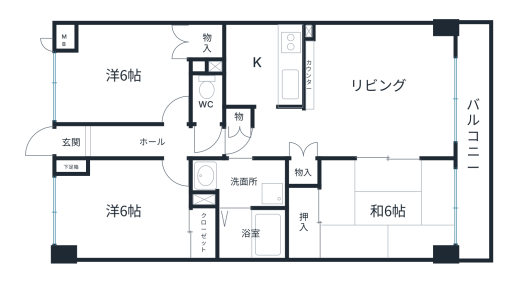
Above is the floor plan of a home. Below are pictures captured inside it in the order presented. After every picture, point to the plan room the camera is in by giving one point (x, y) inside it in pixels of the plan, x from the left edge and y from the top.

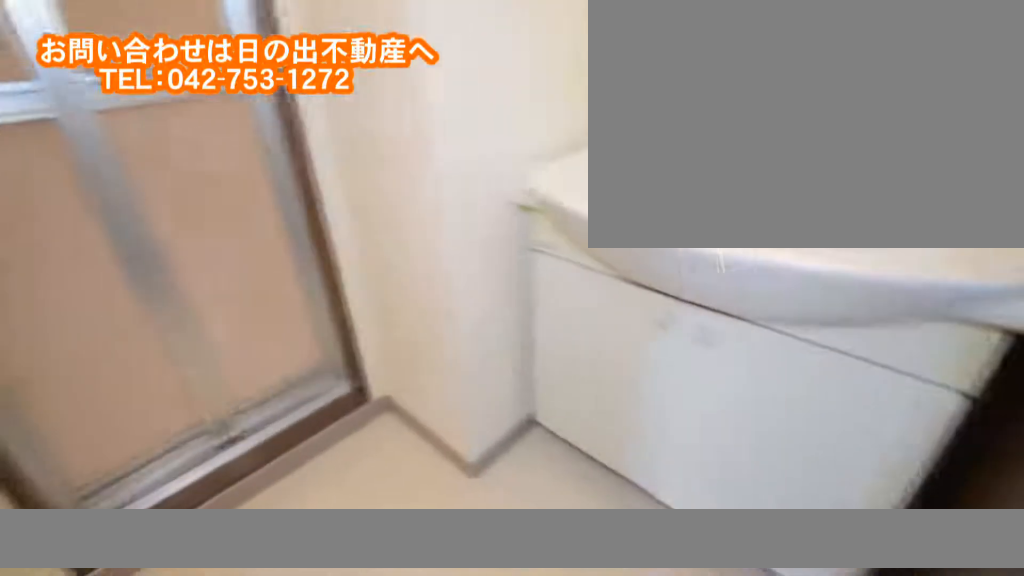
(257, 178)
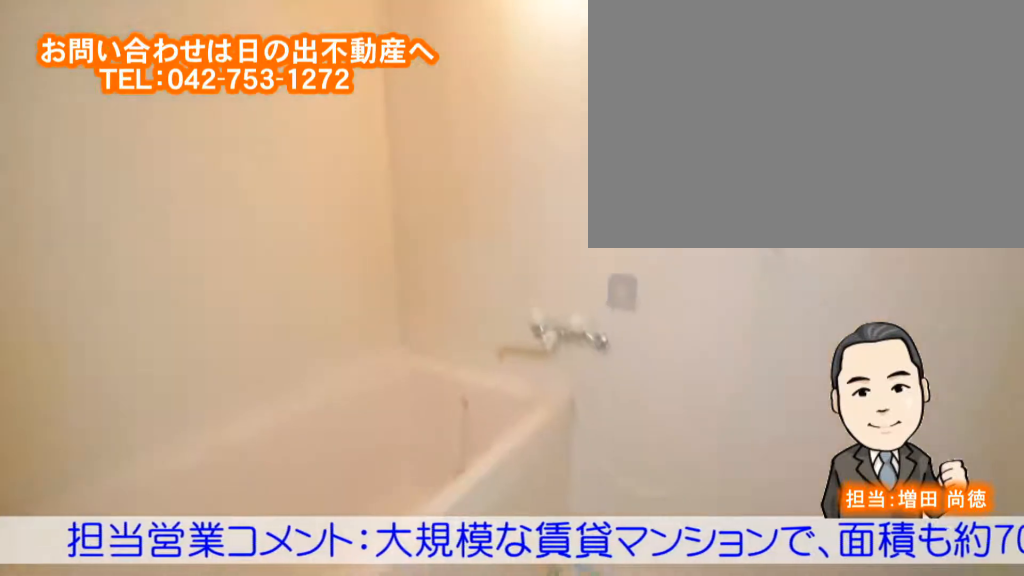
(251, 234)
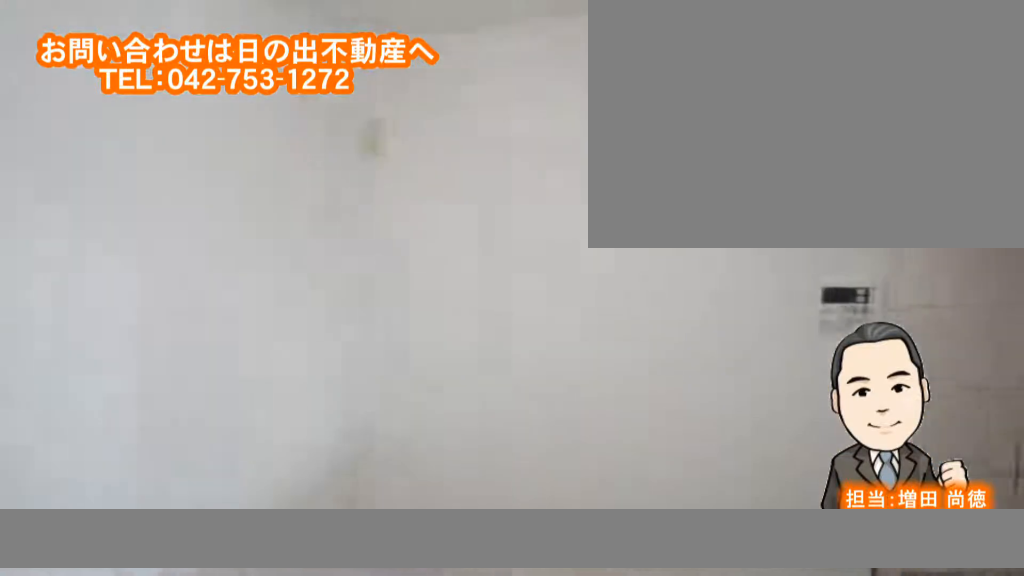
(254, 66)
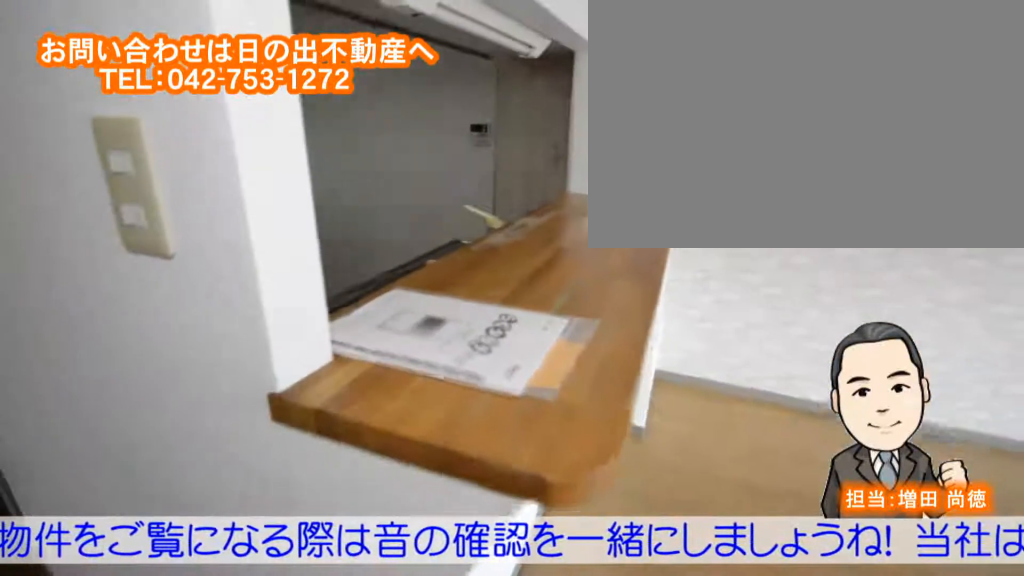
(374, 109)
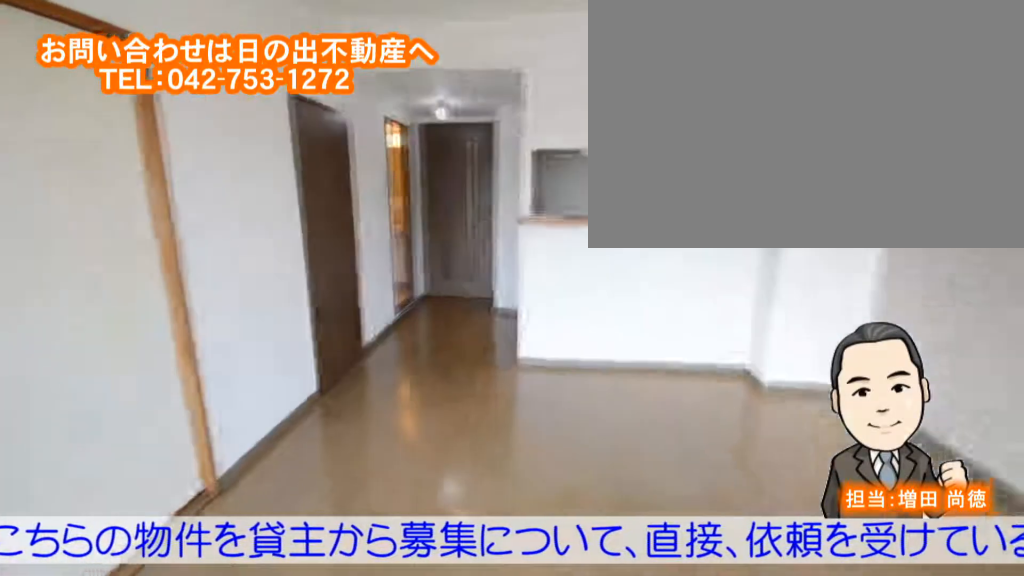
(374, 109)
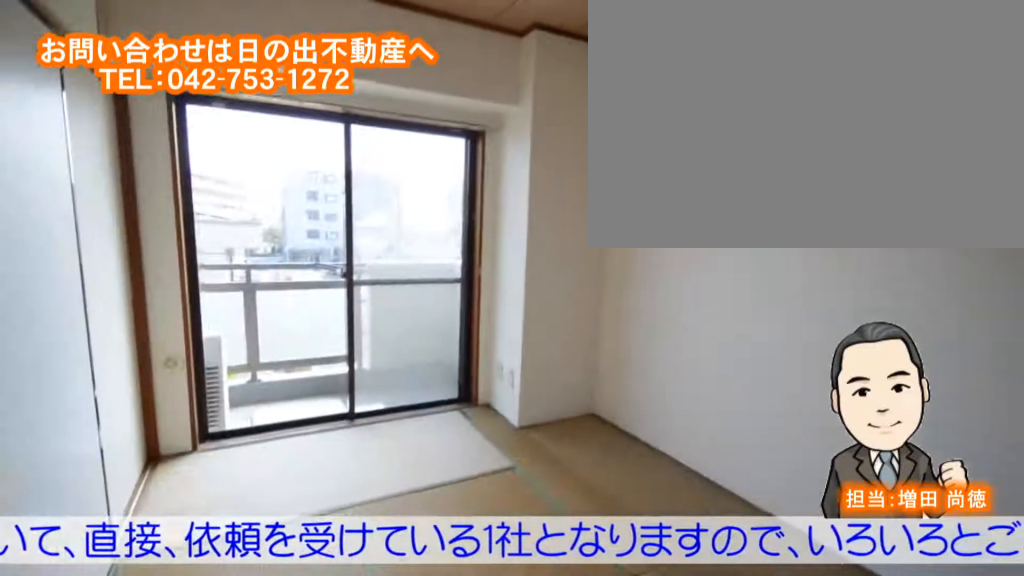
(353, 204)
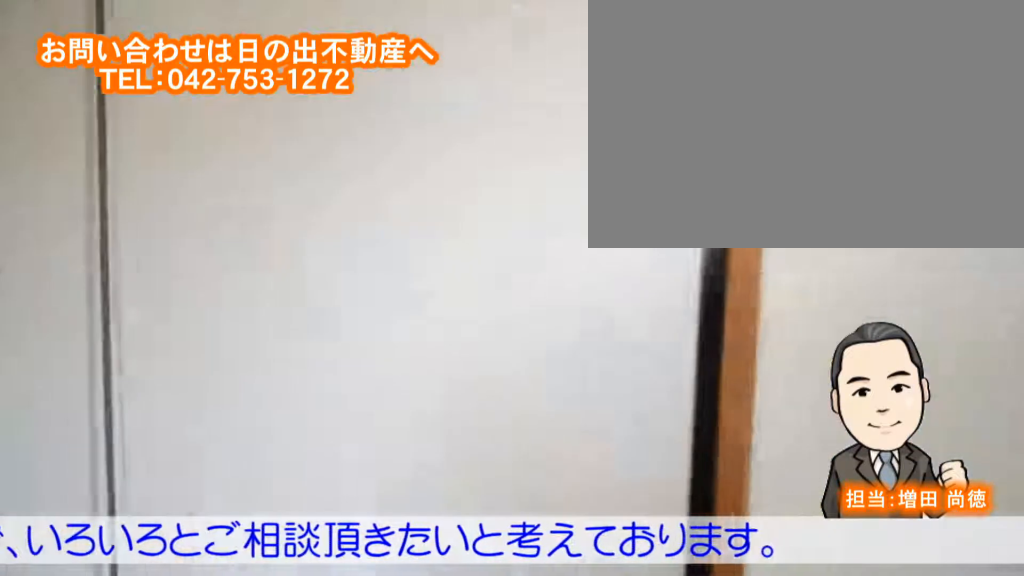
(353, 204)
